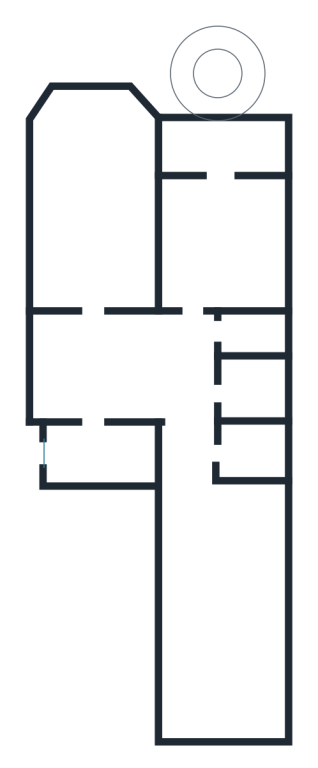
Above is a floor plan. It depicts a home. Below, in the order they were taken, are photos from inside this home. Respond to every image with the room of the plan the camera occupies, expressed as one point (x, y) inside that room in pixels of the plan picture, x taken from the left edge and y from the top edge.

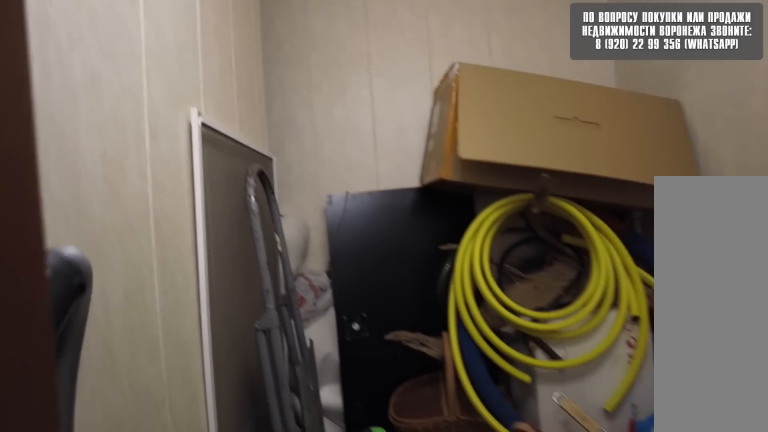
(190, 386)
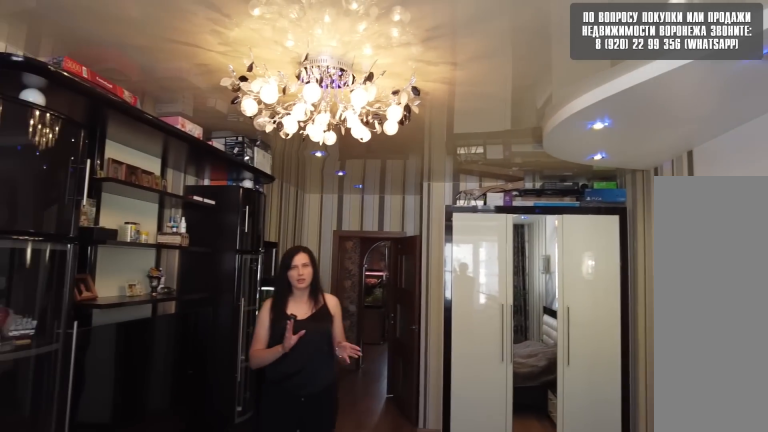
(212, 575)
